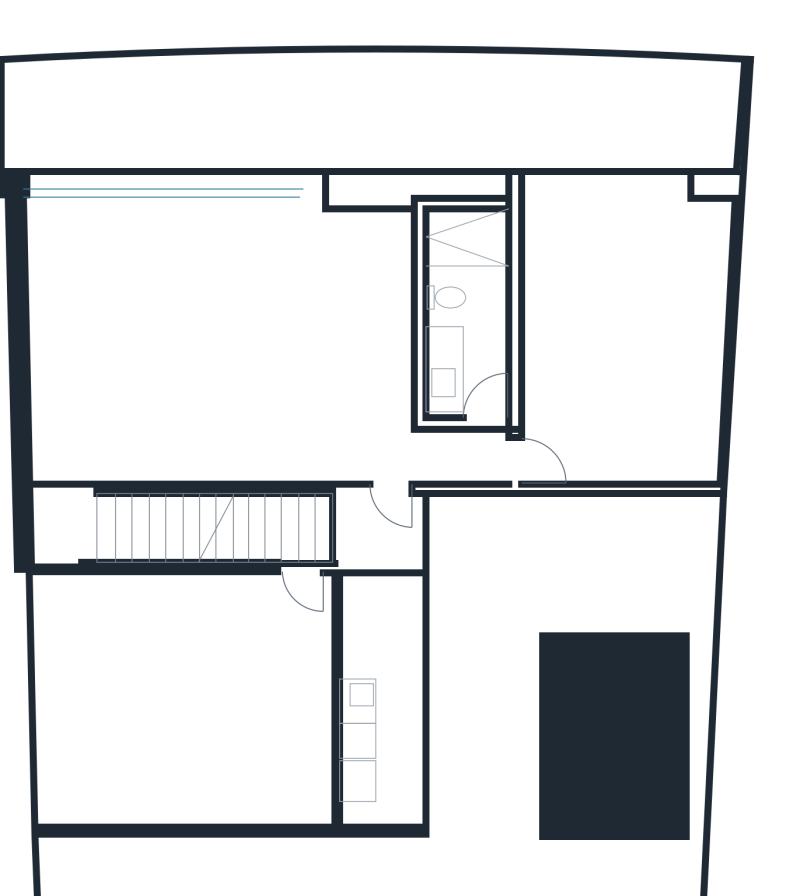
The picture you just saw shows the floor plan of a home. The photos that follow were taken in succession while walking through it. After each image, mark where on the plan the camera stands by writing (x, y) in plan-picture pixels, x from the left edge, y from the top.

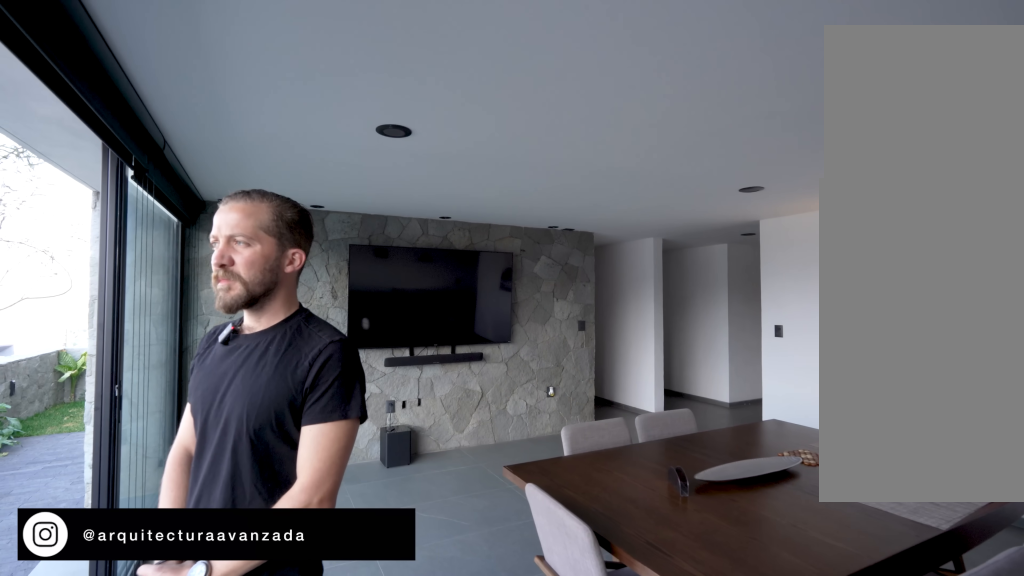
(239, 127)
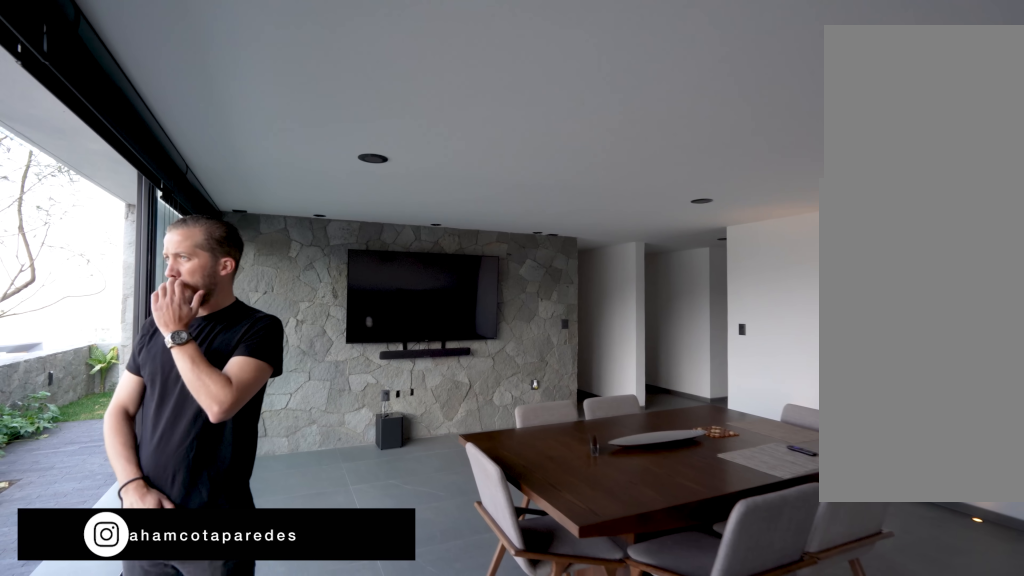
(201, 175)
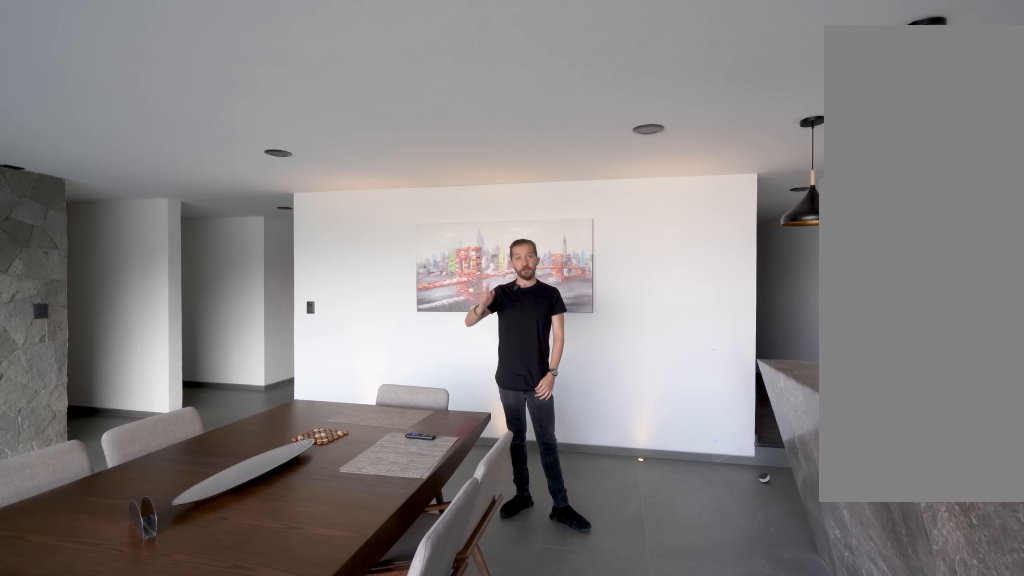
(152, 262)
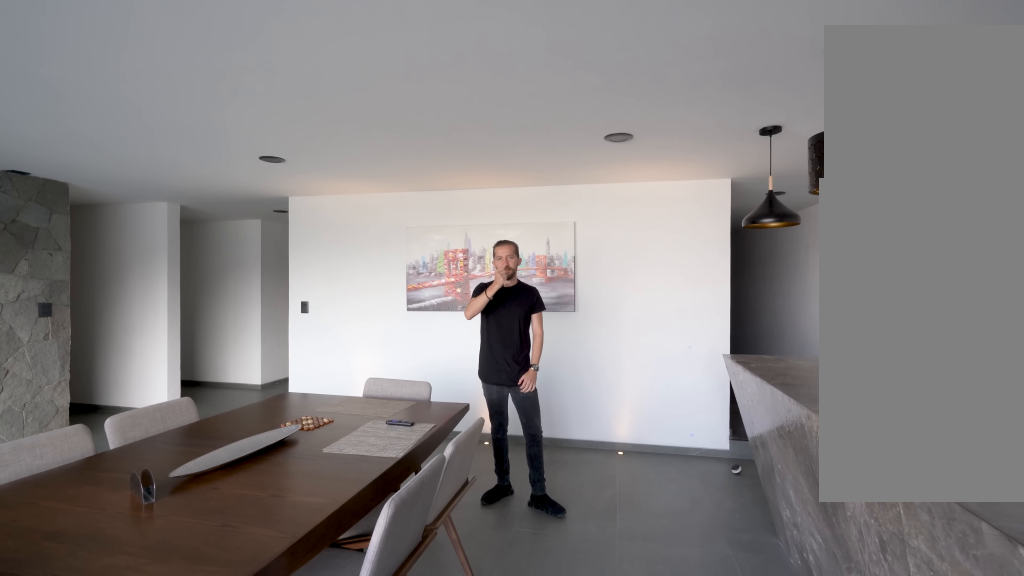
(152, 262)
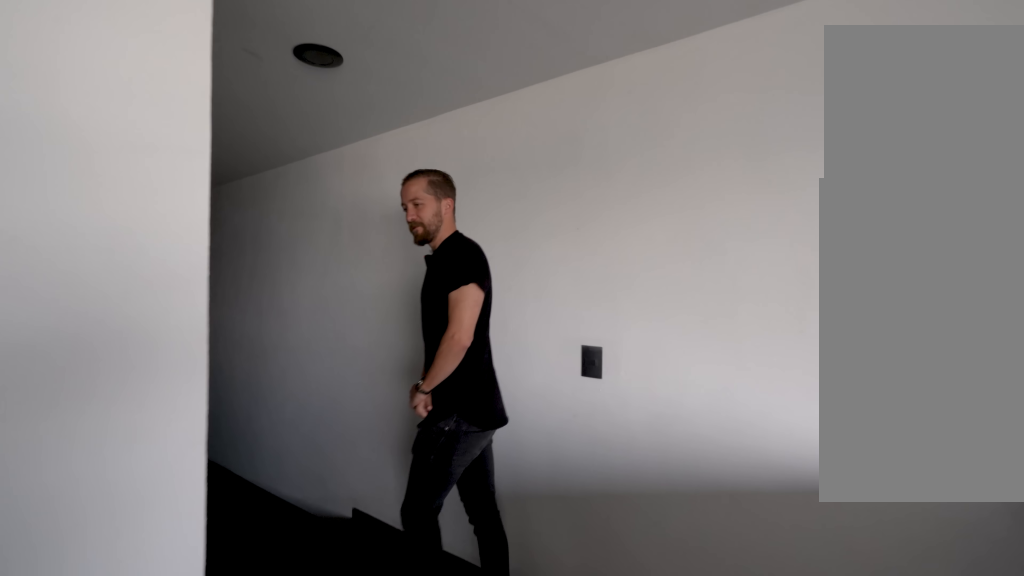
(145, 399)
